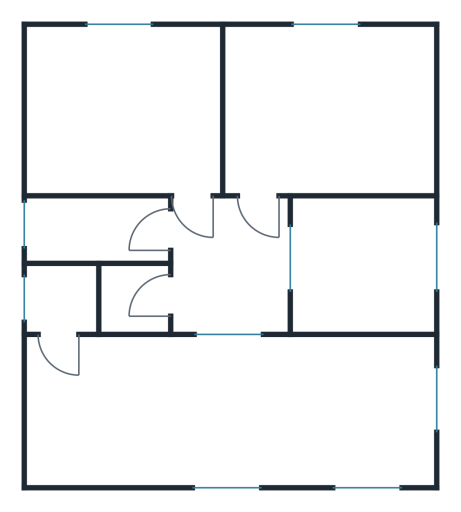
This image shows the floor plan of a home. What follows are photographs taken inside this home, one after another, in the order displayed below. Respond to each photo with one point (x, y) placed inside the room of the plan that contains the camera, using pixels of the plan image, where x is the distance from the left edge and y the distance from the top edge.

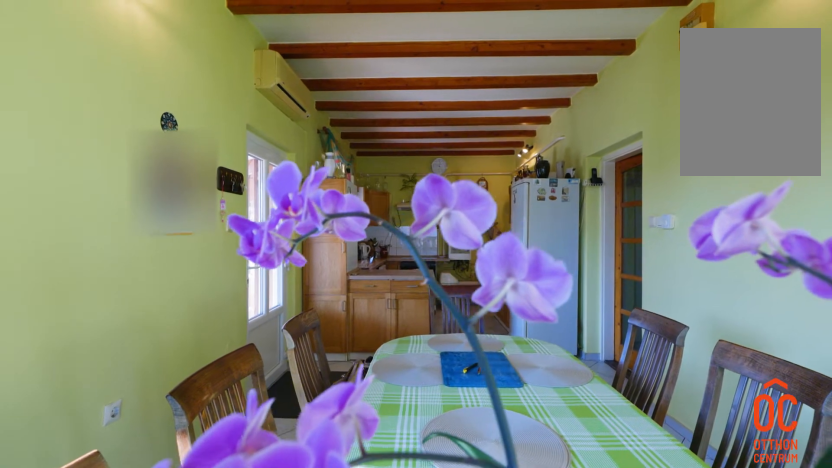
(261, 411)
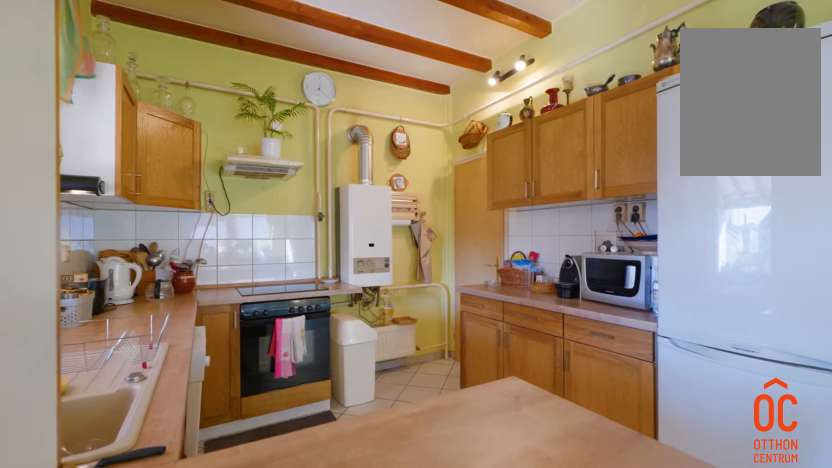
(261, 411)
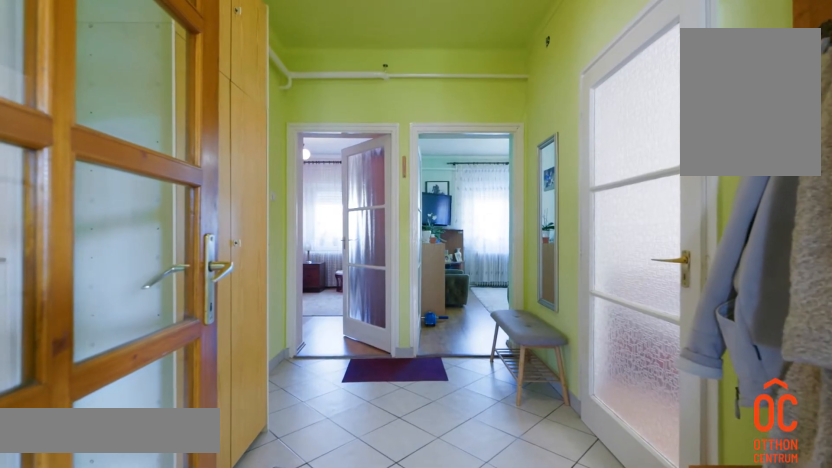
(233, 276)
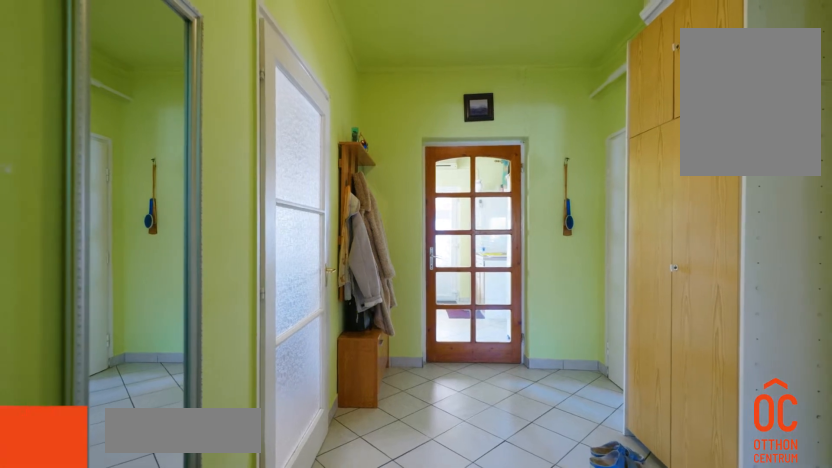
(233, 276)
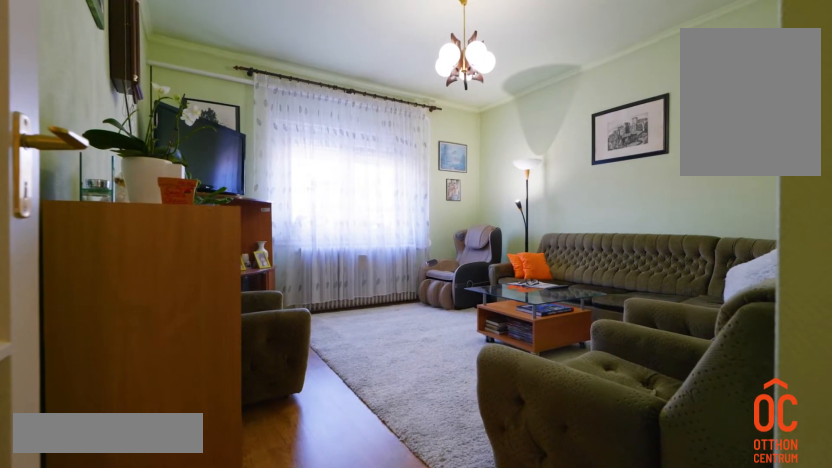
(365, 101)
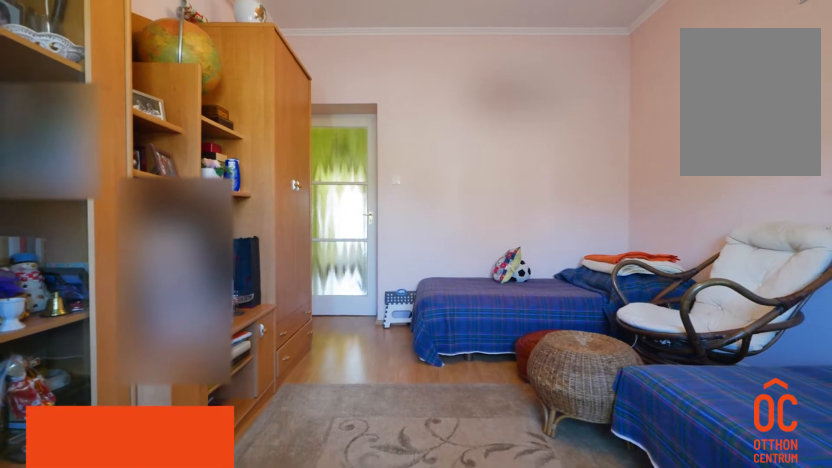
(138, 101)
